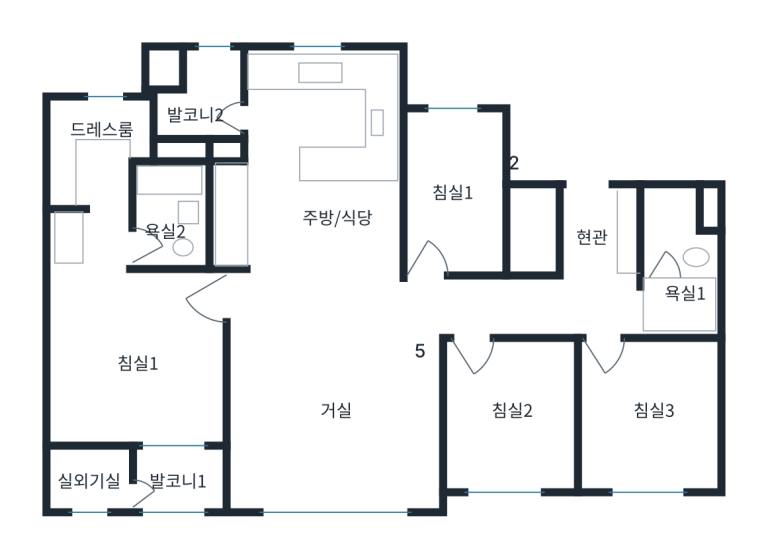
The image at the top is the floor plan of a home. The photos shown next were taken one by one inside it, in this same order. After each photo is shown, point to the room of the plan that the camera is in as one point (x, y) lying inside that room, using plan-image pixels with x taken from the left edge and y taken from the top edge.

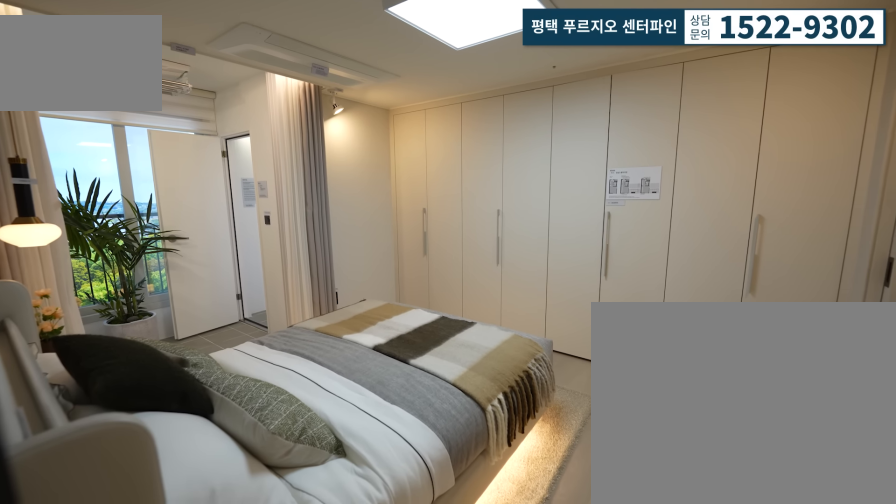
(137, 362)
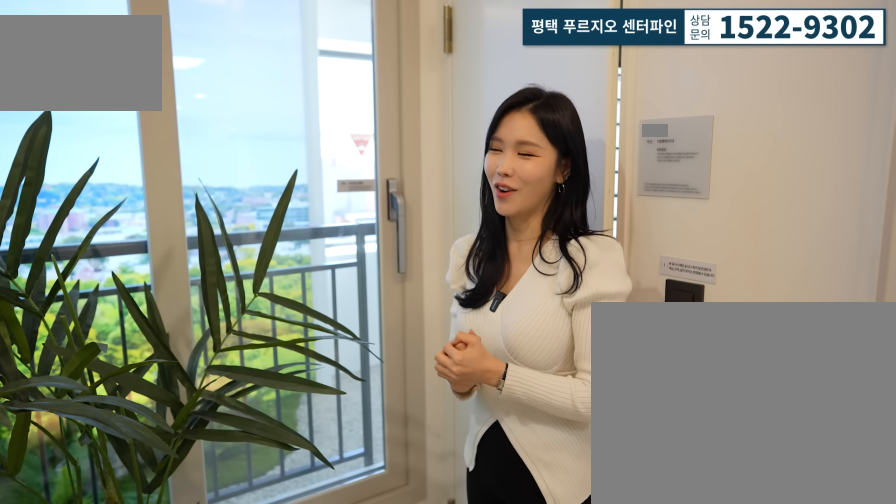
(169, 470)
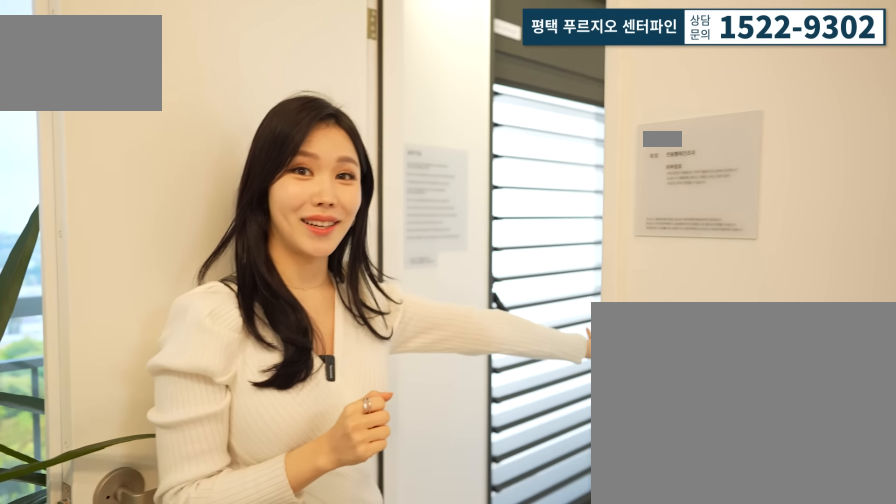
(169, 469)
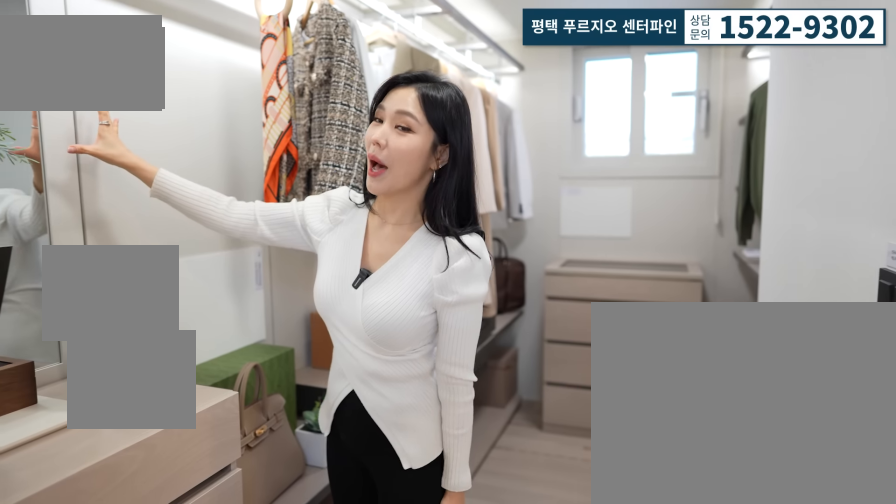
(100, 178)
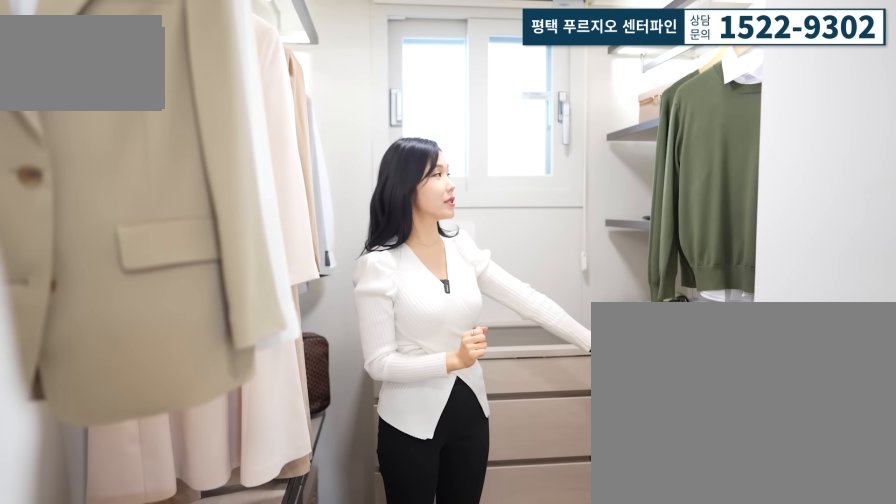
(100, 178)
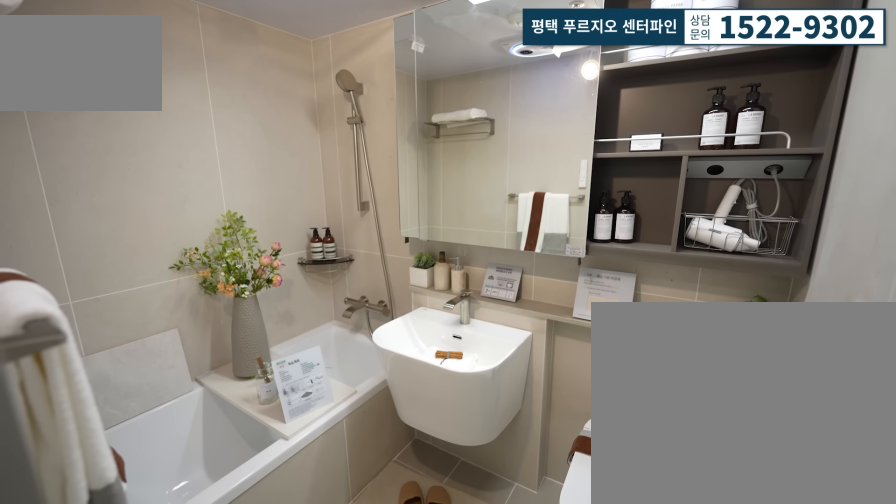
(168, 242)
